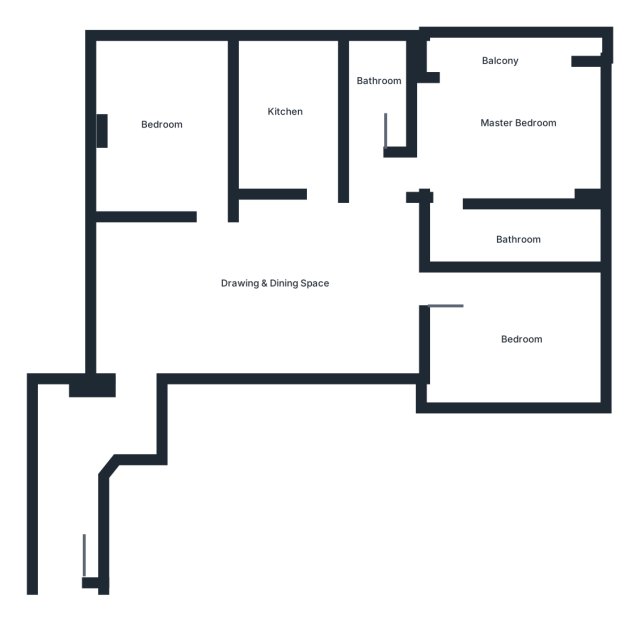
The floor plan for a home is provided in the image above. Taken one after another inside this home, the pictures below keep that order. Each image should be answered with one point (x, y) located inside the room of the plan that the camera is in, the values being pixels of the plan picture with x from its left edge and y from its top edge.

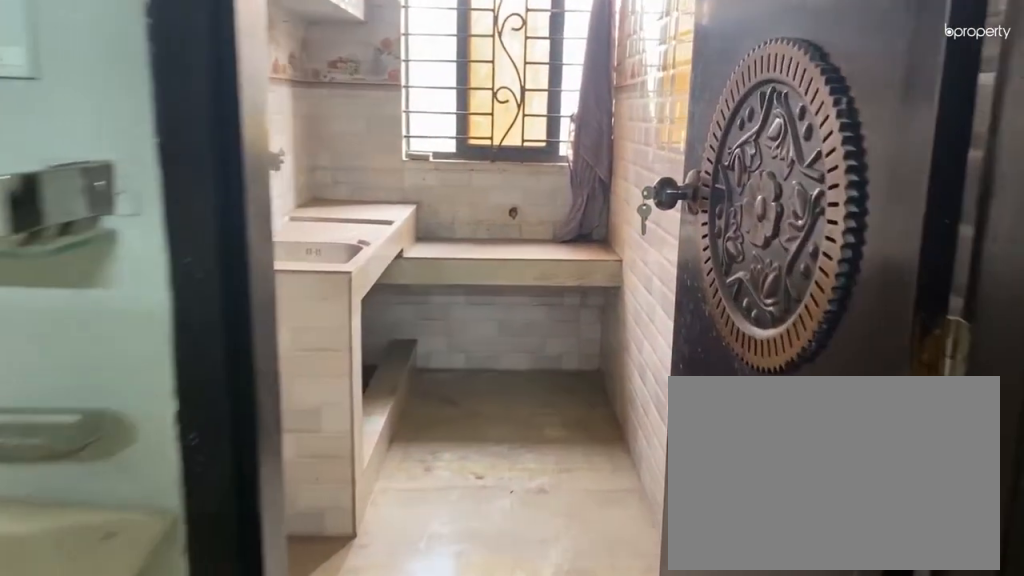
(311, 195)
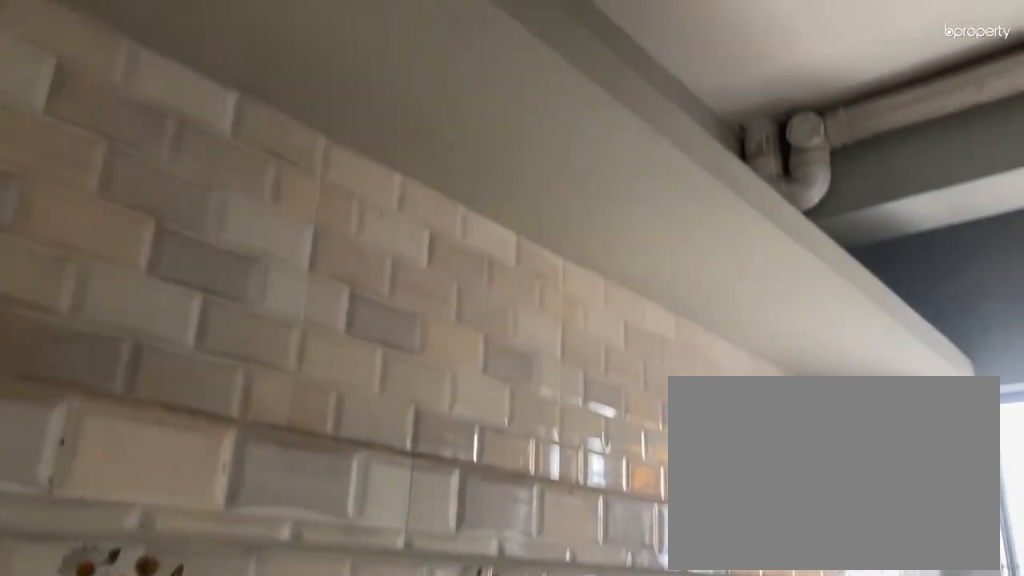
(292, 124)
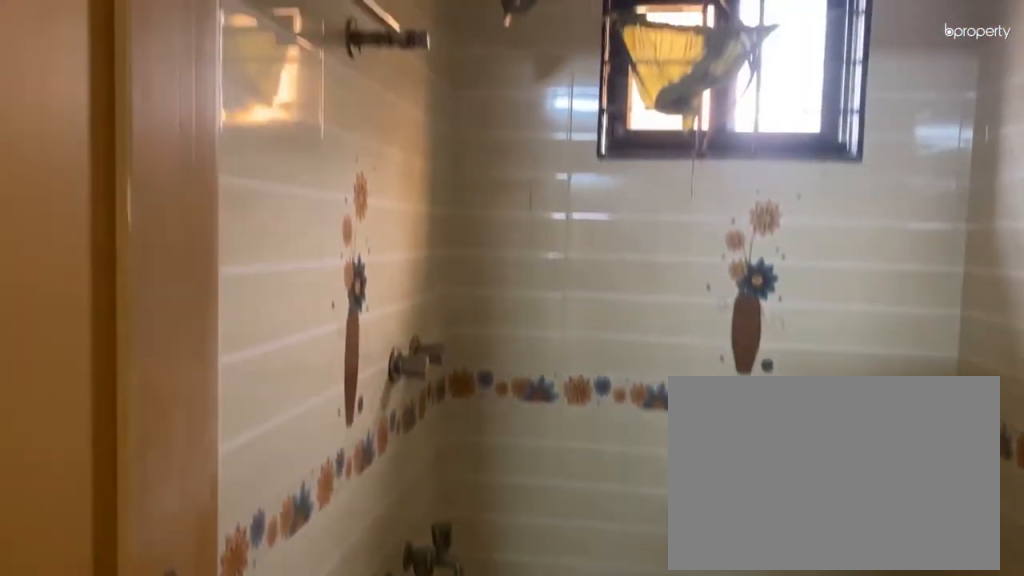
(372, 106)
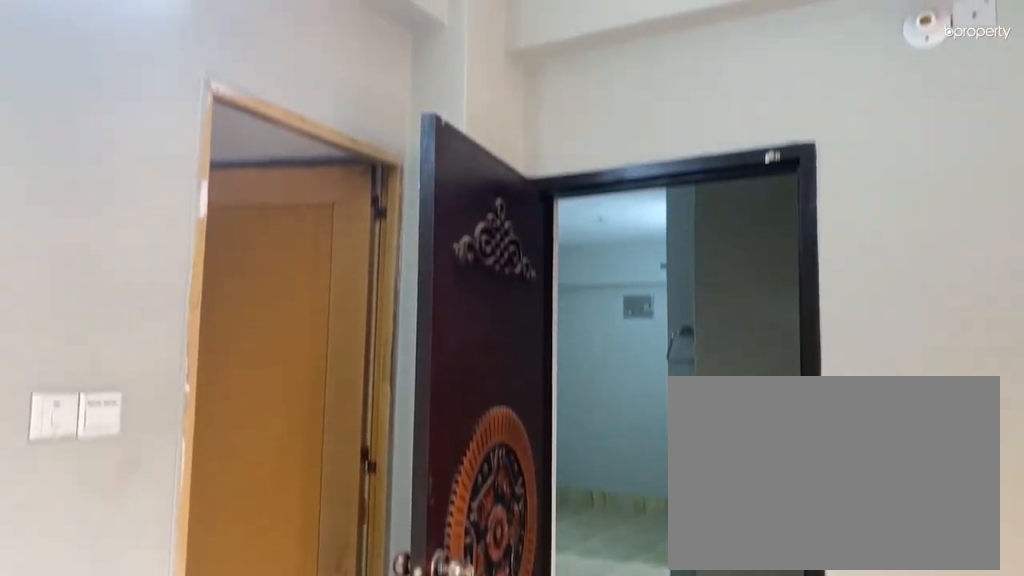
(506, 128)
